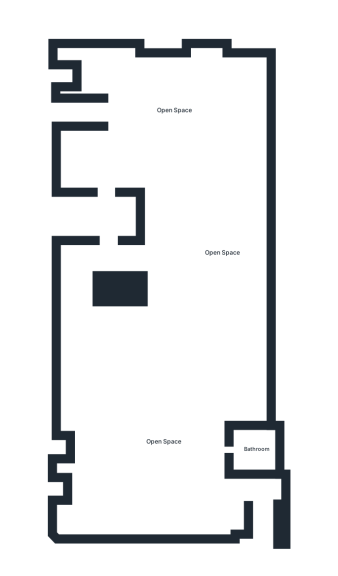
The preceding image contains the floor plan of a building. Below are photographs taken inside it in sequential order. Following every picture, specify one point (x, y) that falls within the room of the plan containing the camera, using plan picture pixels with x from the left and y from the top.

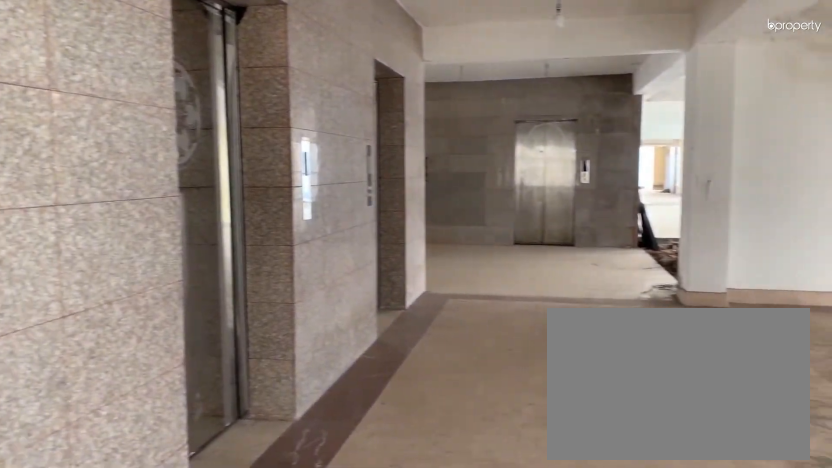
(175, 110)
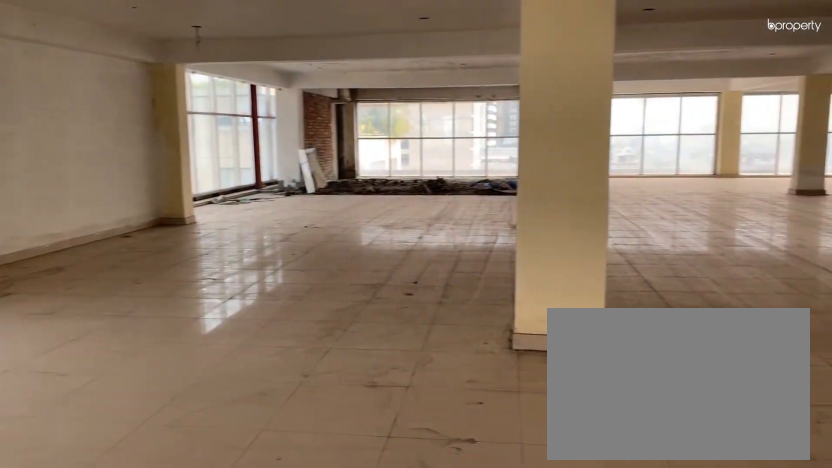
(175, 110)
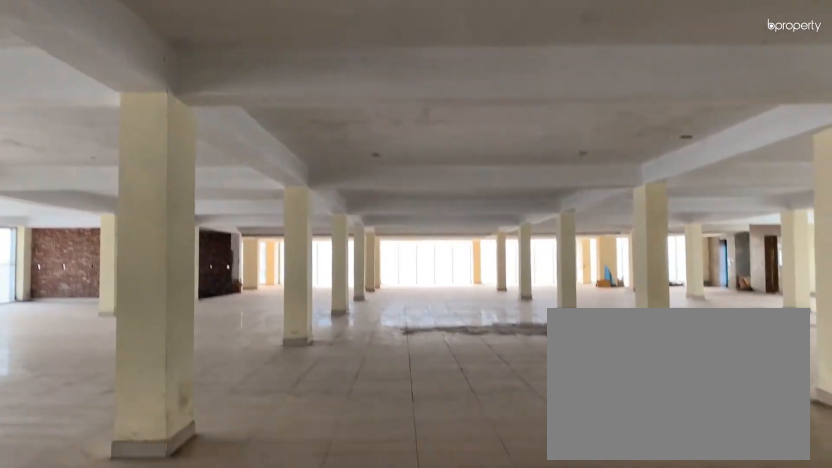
(220, 253)
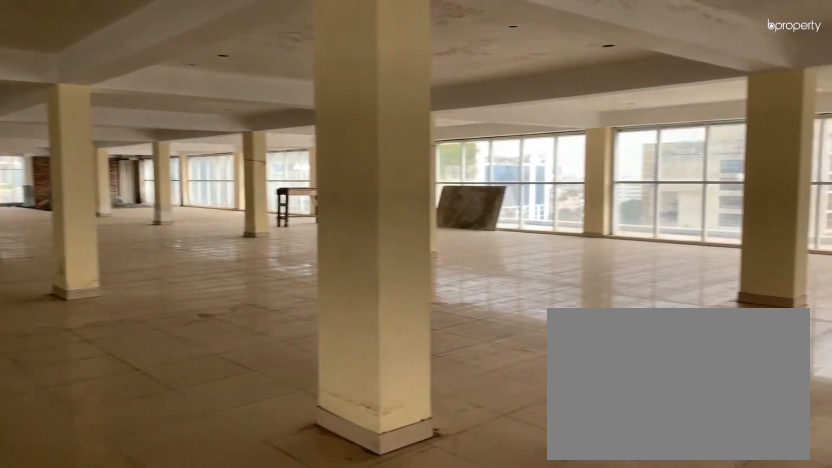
(221, 253)
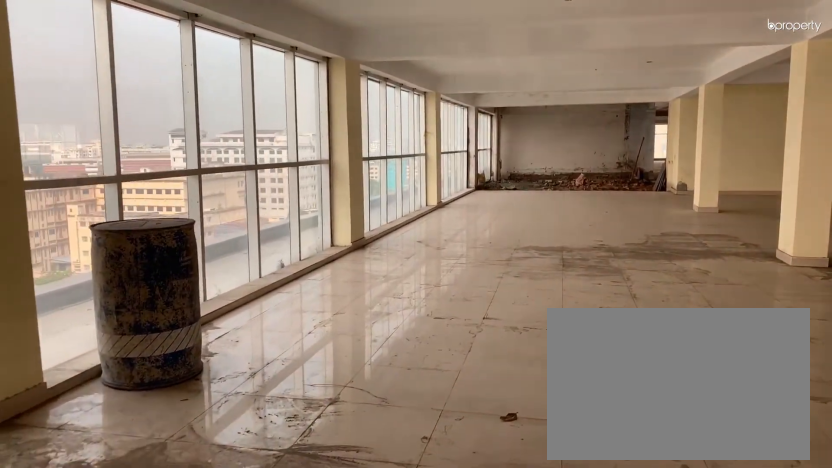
(162, 442)
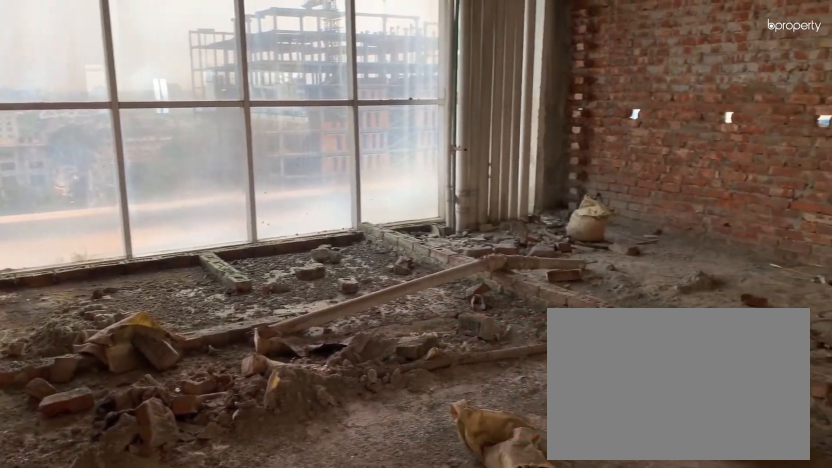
(256, 448)
